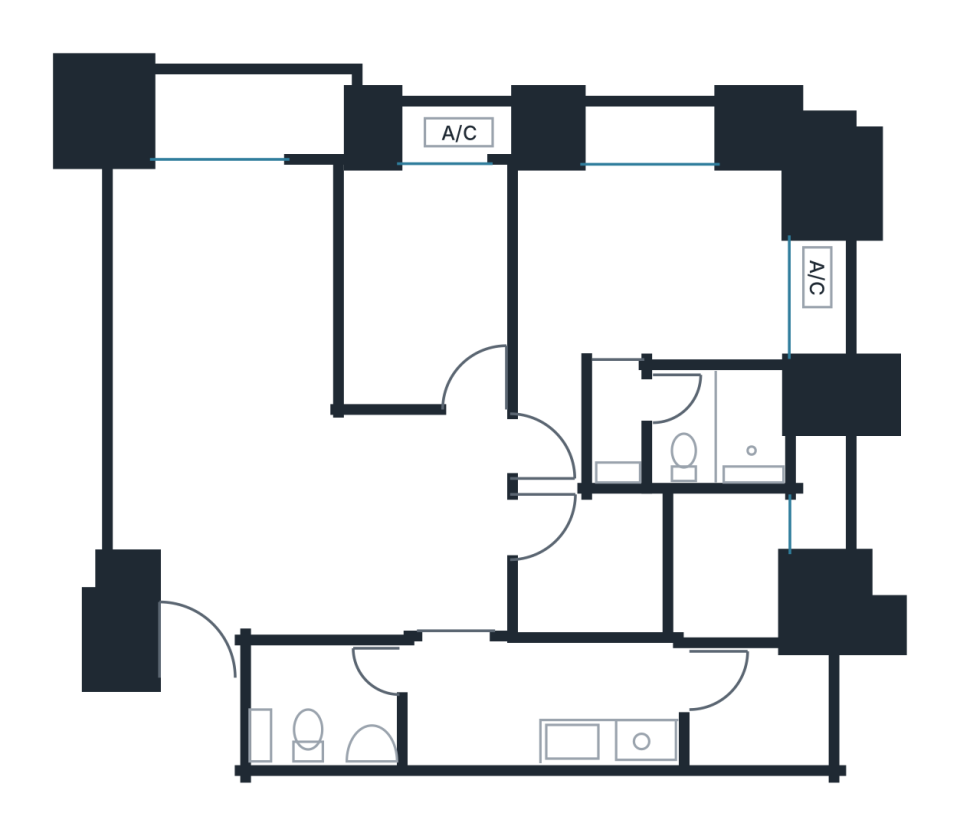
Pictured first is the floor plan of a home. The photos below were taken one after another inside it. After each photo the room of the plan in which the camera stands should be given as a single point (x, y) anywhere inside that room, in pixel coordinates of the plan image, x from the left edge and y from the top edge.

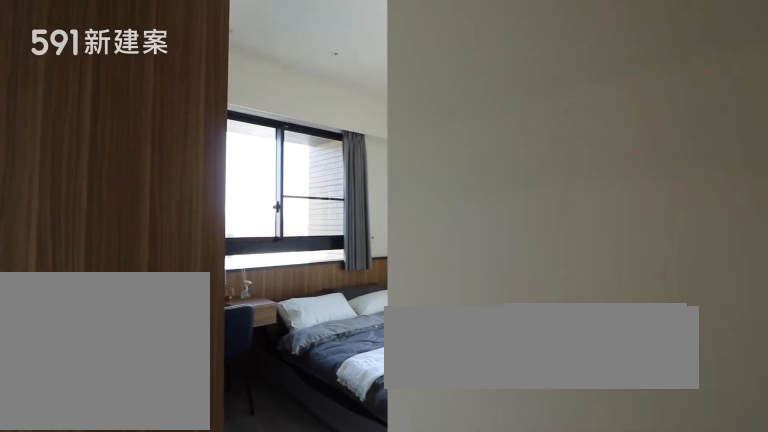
(654, 263)
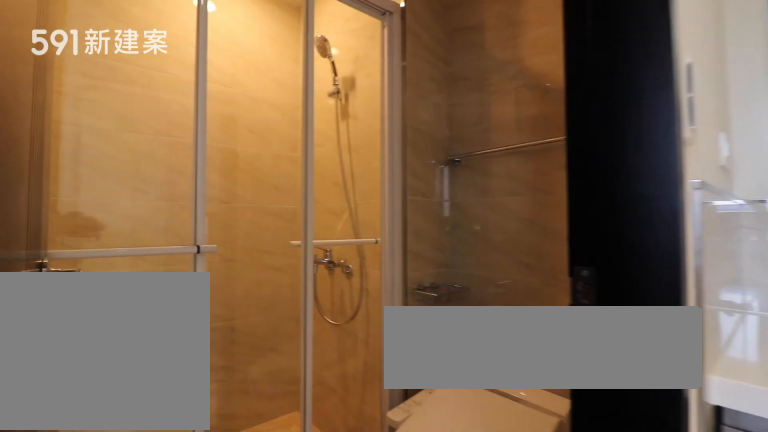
(695, 422)
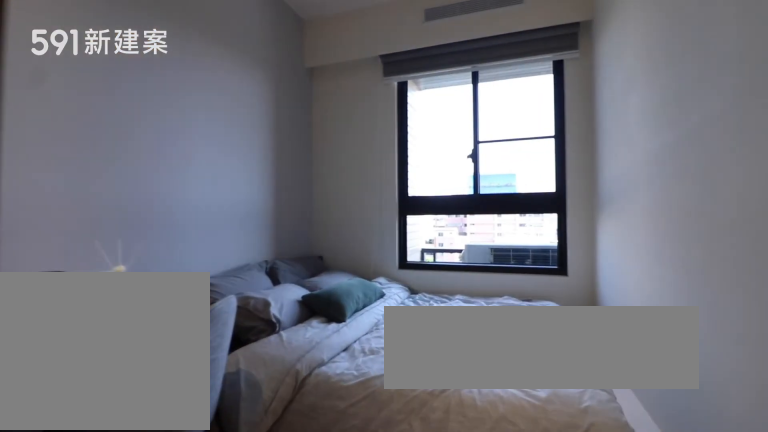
(424, 281)
